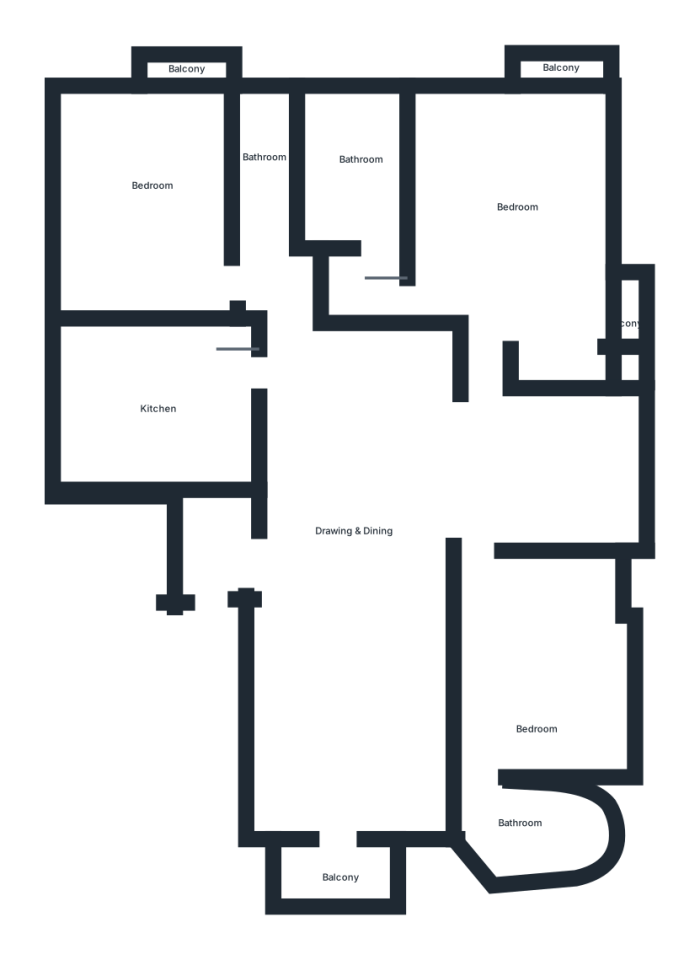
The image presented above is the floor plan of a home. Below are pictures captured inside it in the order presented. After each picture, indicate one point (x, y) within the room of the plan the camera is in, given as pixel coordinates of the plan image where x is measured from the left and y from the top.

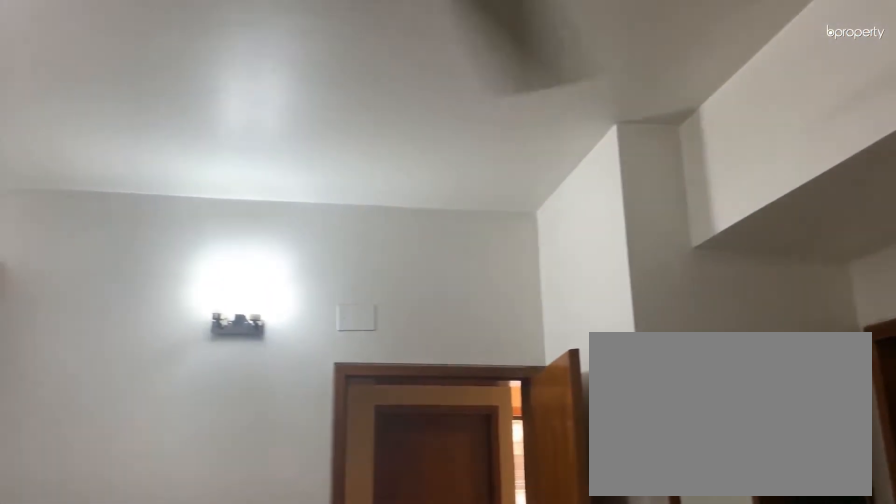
(518, 209)
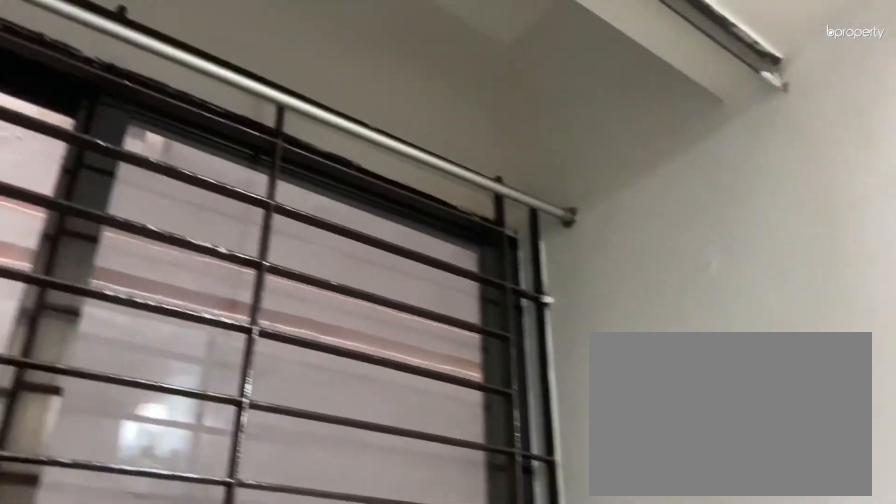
(635, 323)
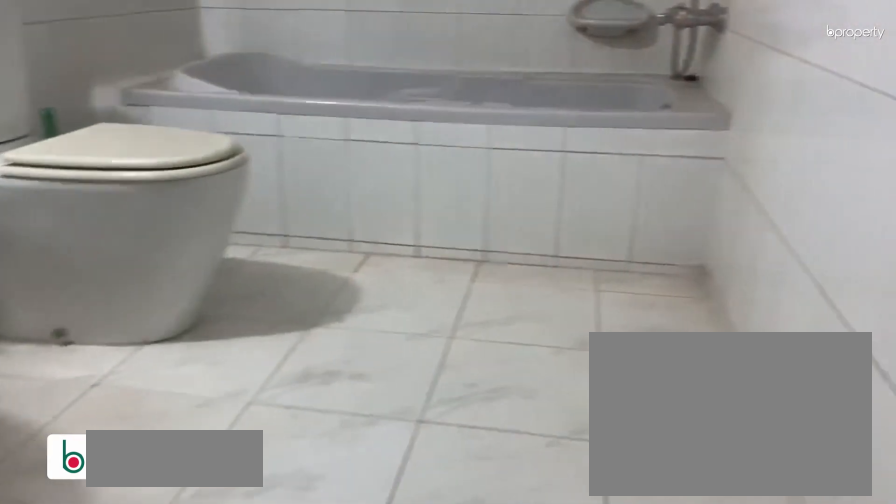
(357, 169)
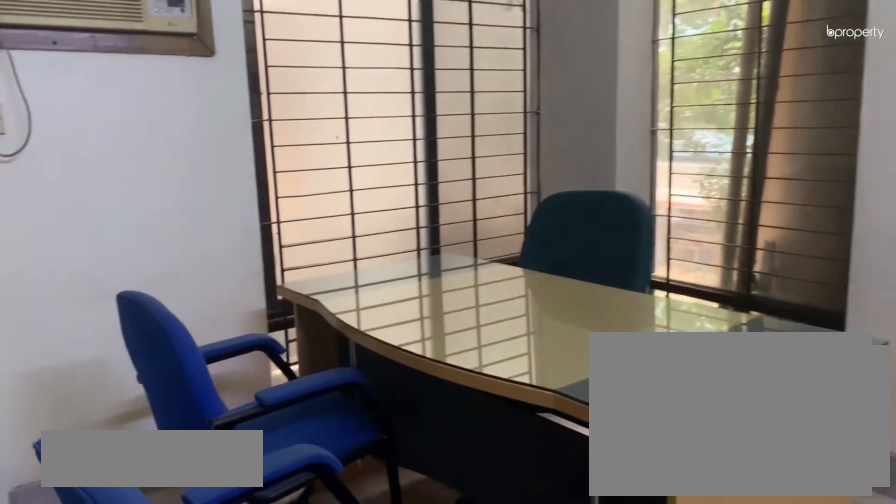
(538, 682)
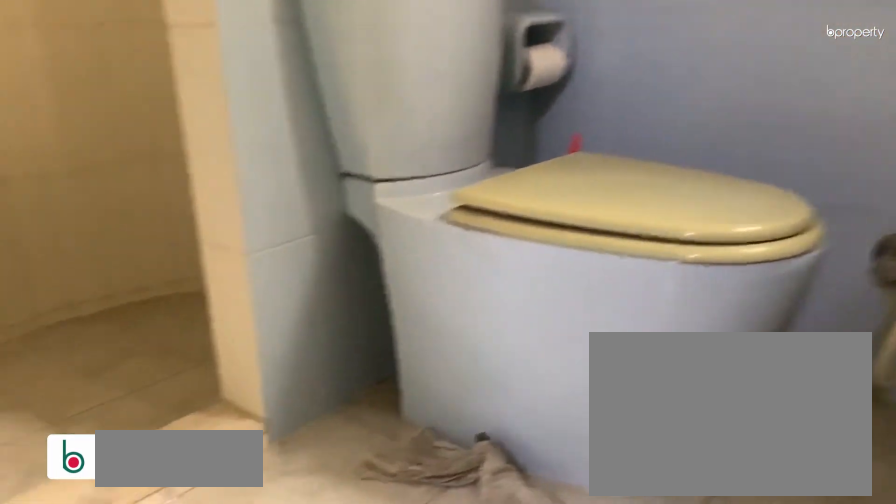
(538, 832)
